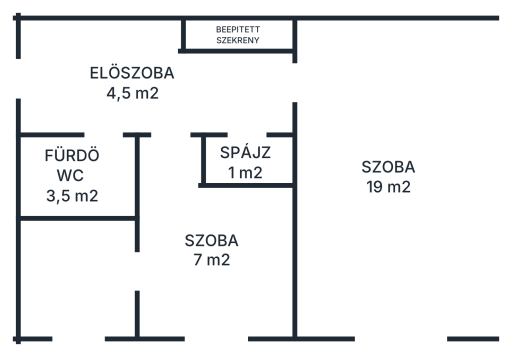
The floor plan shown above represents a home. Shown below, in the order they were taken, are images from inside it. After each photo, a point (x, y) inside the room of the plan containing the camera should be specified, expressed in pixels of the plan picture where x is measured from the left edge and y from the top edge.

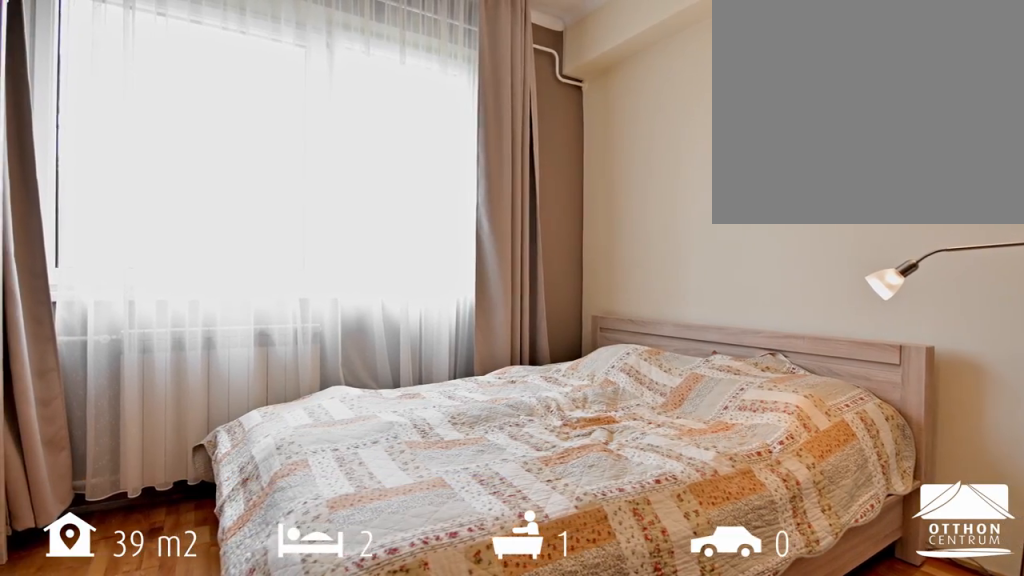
(398, 168)
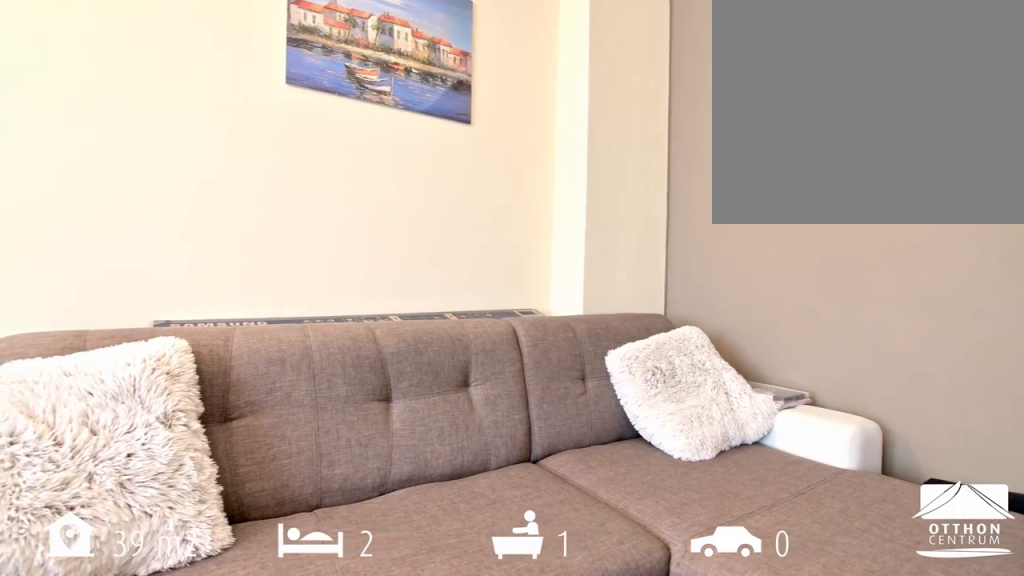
(398, 168)
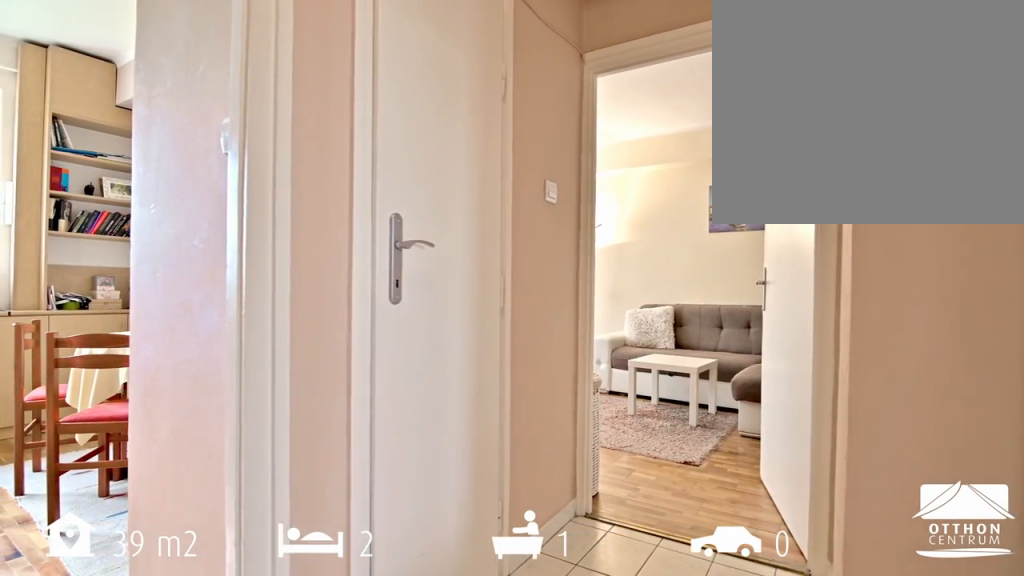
(139, 80)
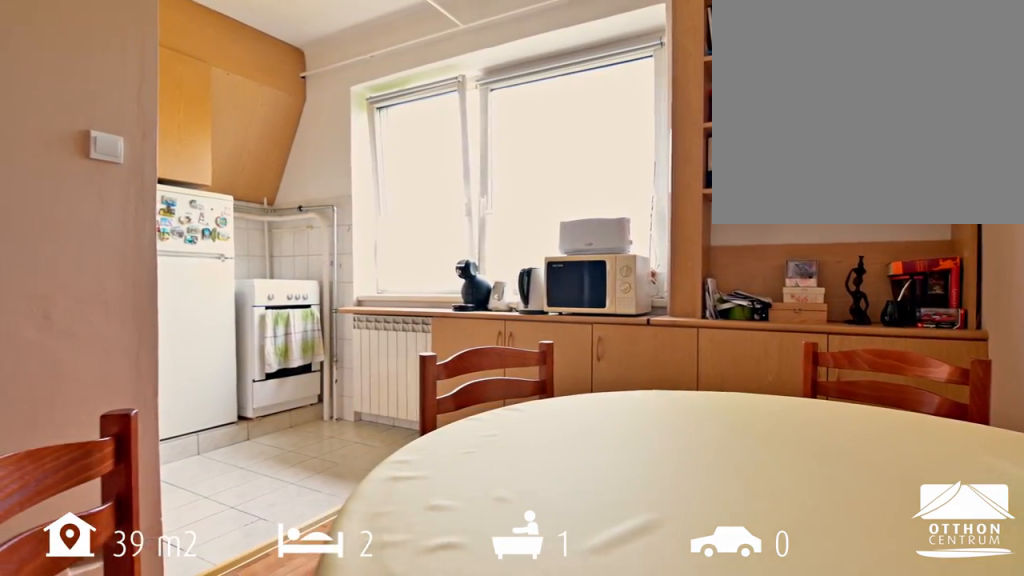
(210, 247)
